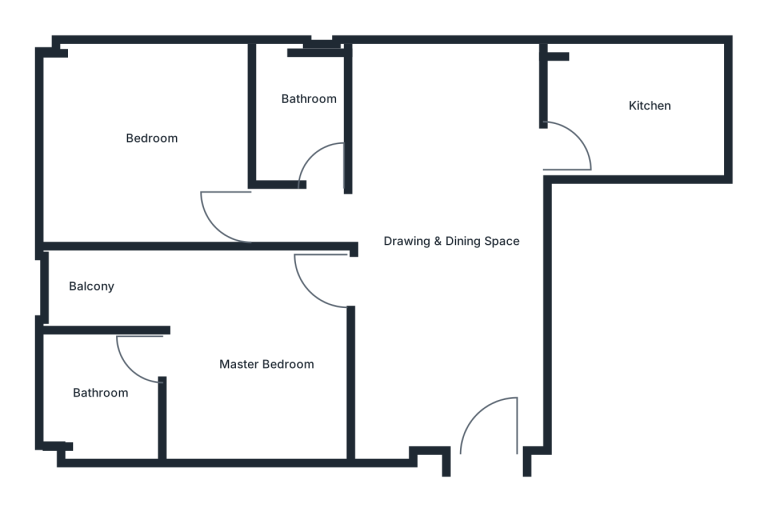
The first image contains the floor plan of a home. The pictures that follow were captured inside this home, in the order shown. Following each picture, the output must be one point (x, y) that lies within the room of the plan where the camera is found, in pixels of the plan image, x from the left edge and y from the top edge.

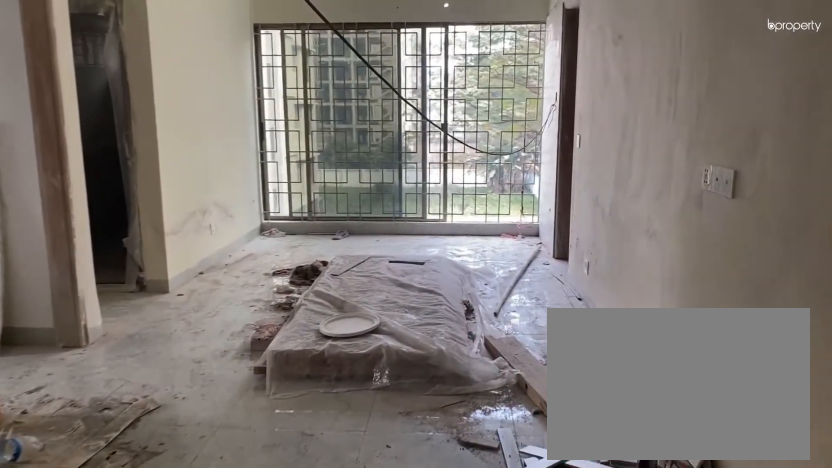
(477, 401)
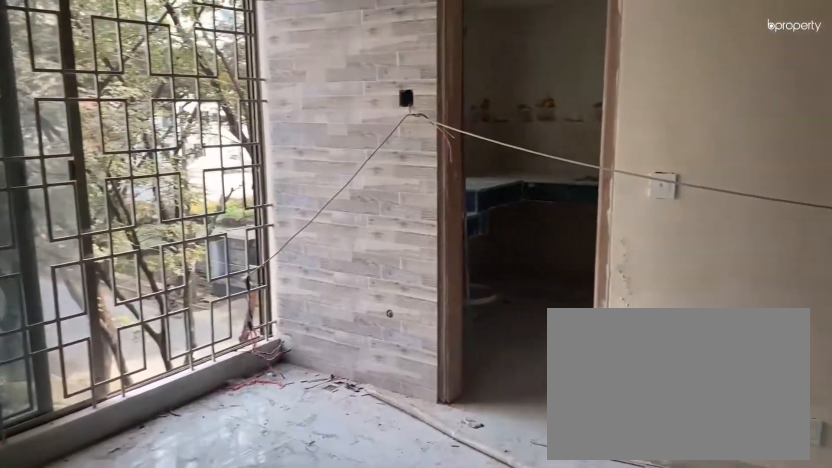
(459, 205)
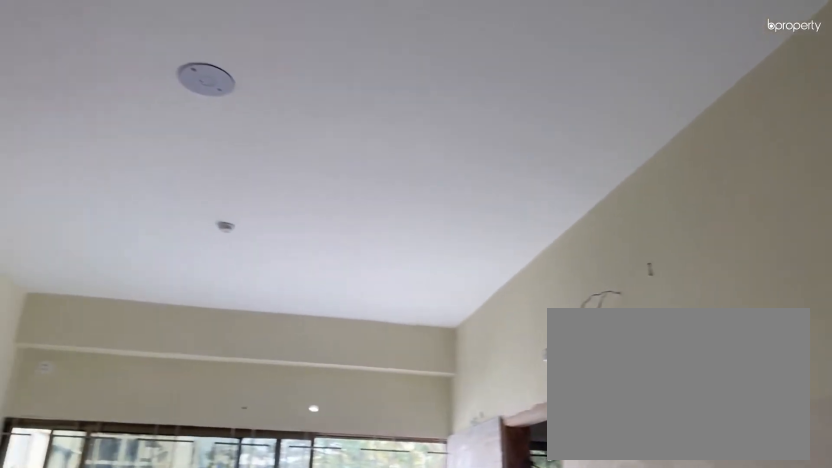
(459, 205)
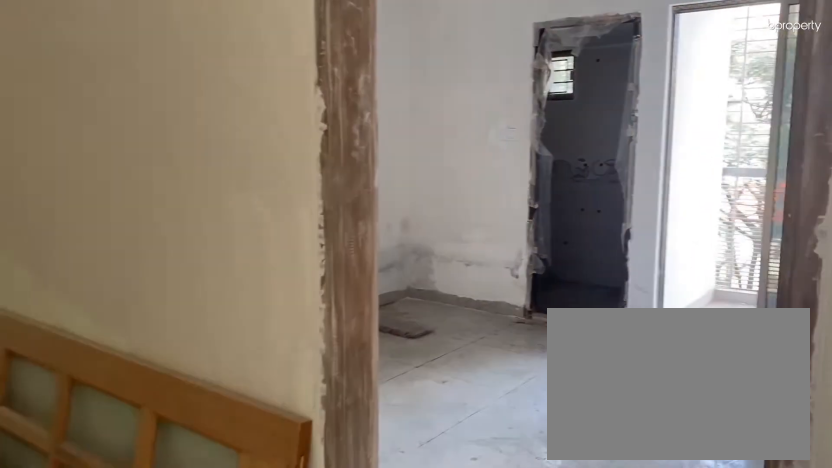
(315, 320)
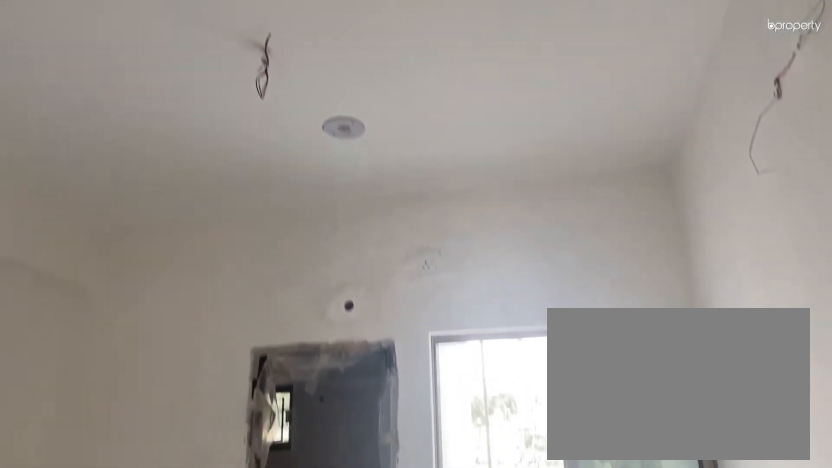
(244, 373)
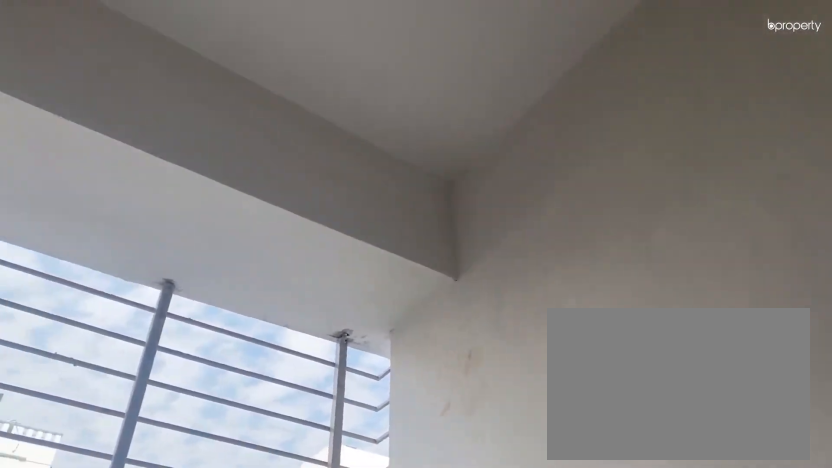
(86, 284)
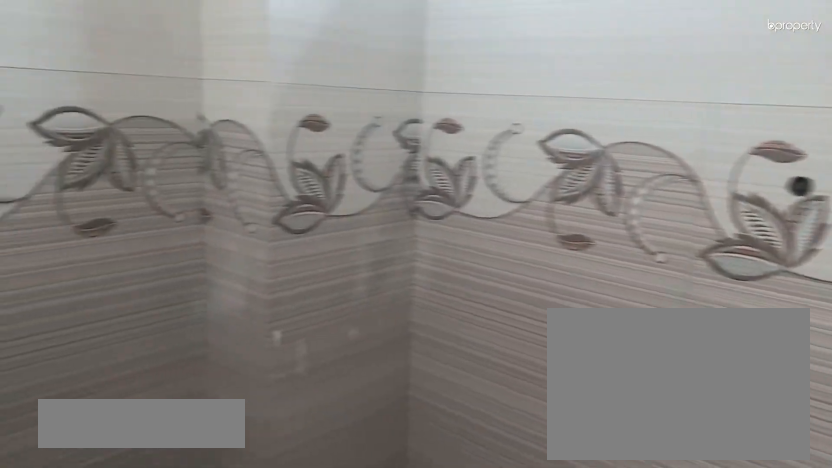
(103, 394)
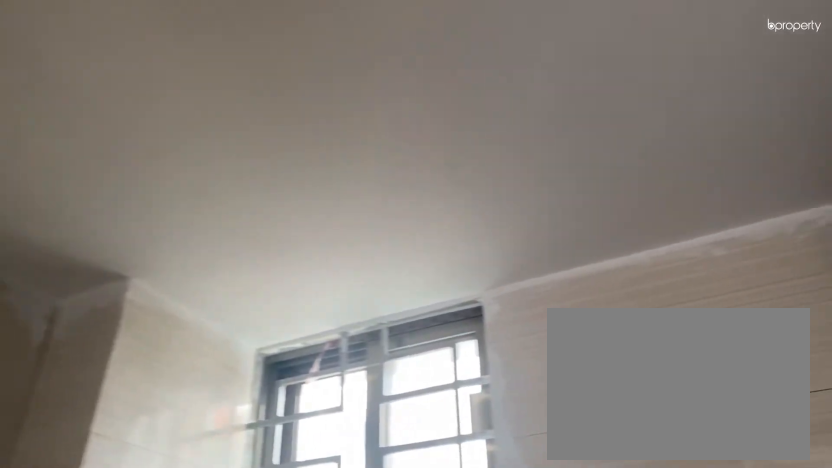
(103, 394)
